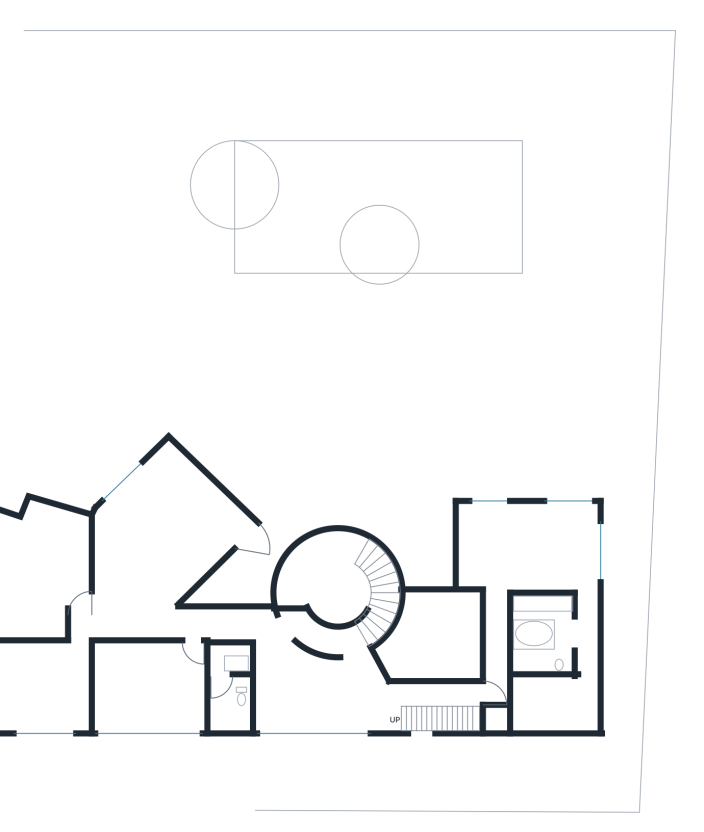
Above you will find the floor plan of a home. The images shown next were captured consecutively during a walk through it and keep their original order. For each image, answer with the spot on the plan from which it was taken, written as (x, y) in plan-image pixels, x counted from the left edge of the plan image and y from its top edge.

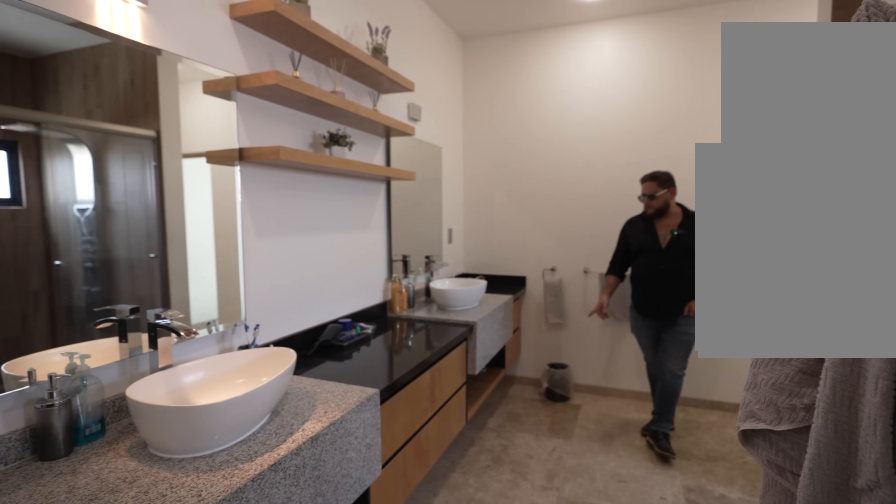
(572, 637)
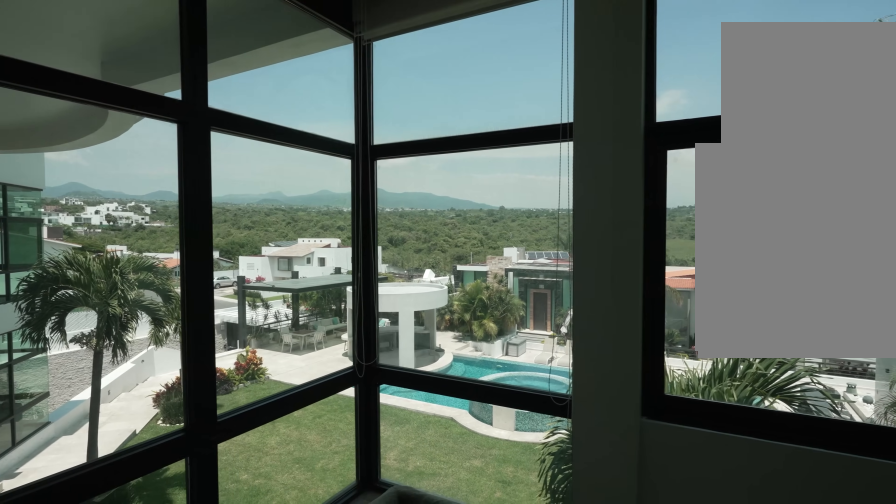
(516, 520)
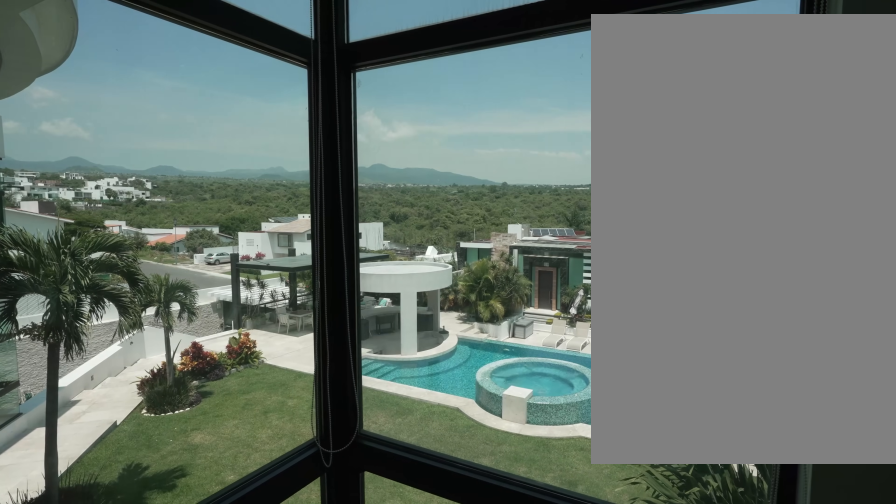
(516, 520)
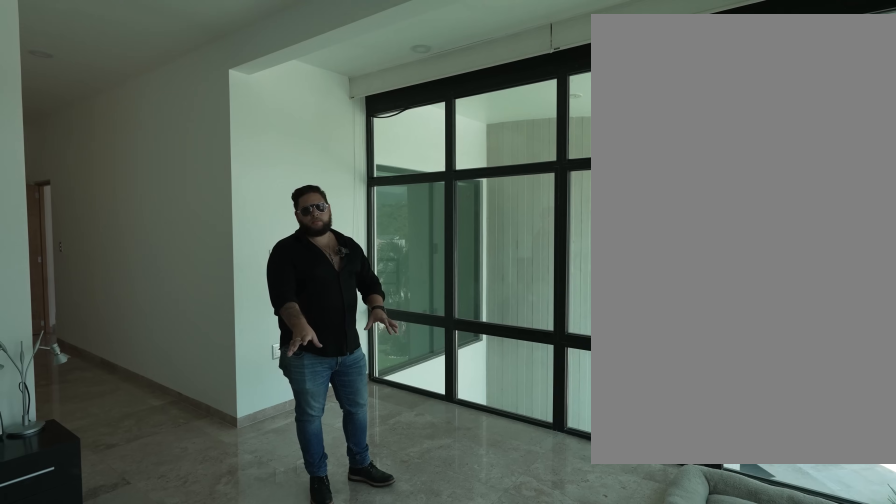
(516, 520)
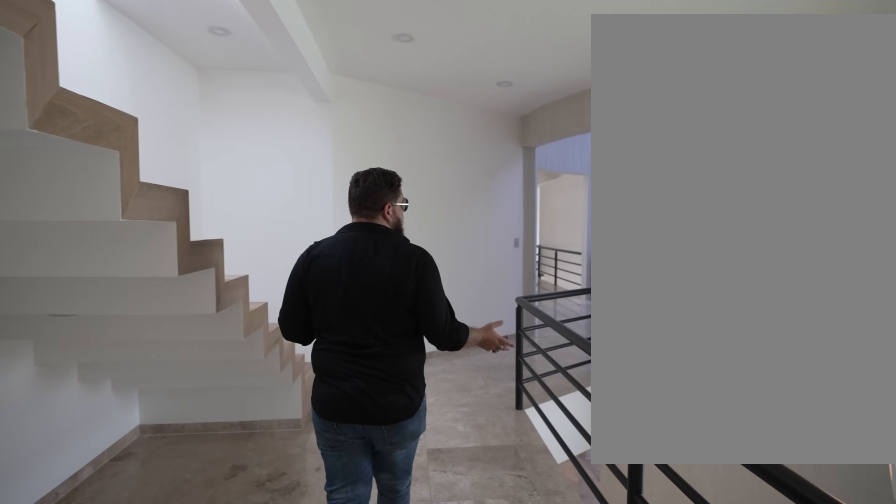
(474, 690)
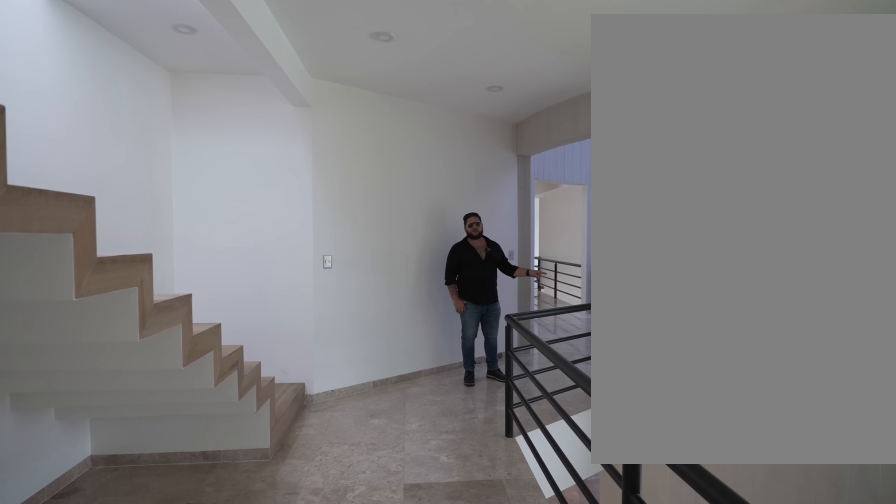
(456, 691)
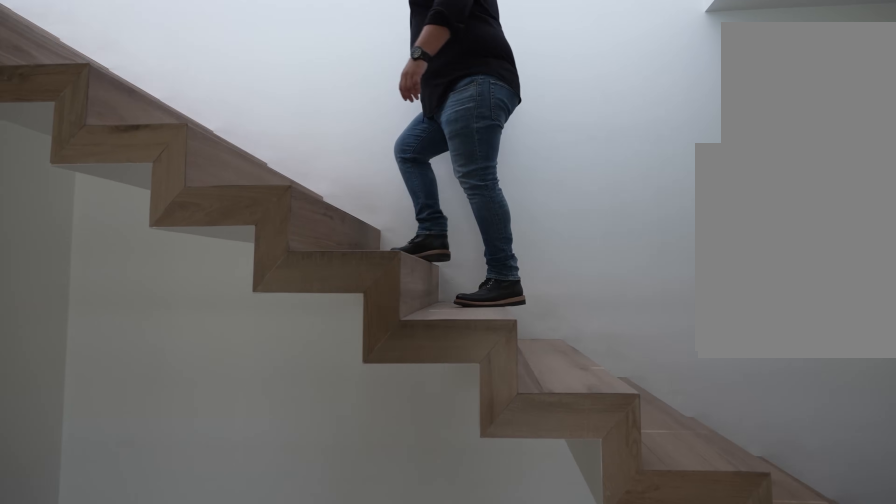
(433, 692)
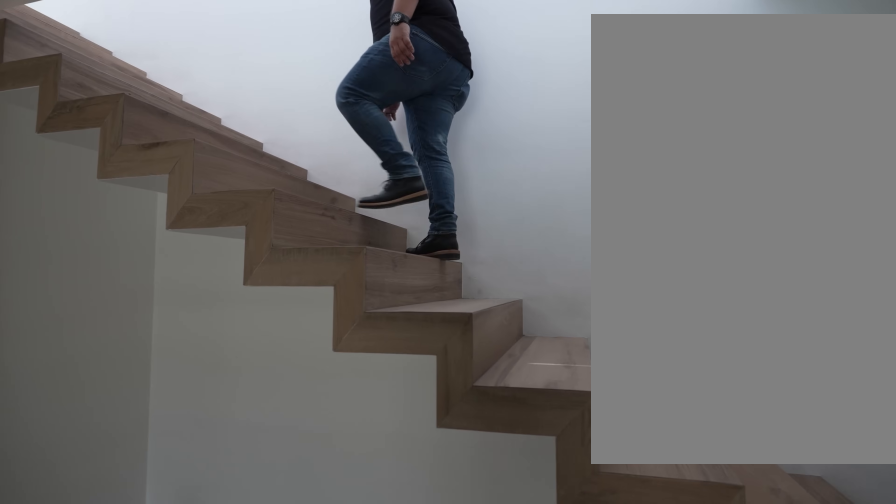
(426, 692)
